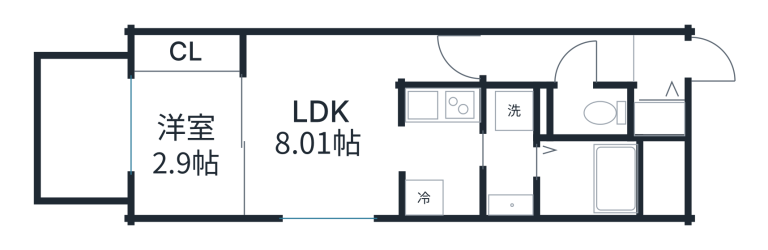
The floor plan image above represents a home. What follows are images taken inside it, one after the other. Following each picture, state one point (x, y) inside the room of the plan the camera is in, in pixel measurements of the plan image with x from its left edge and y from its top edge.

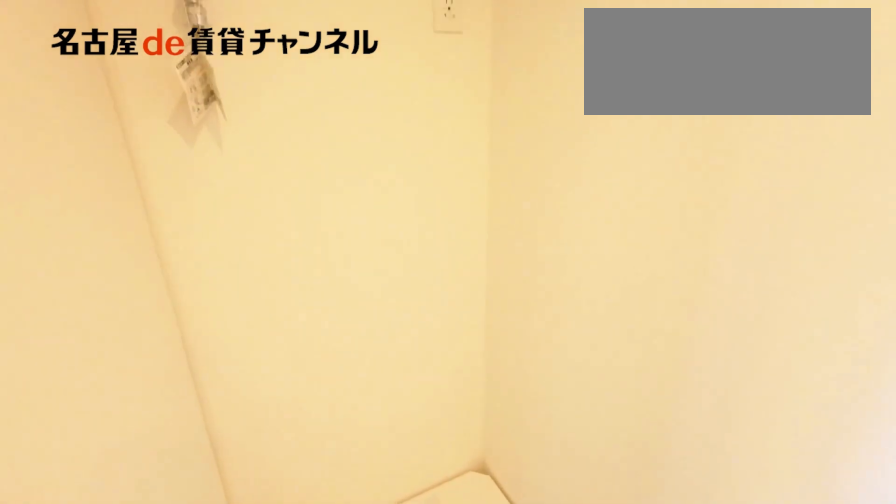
(508, 113)
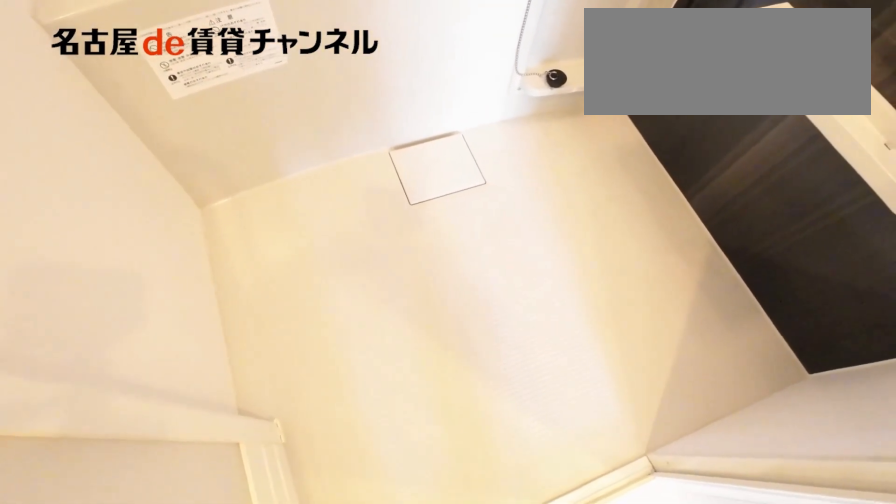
(590, 183)
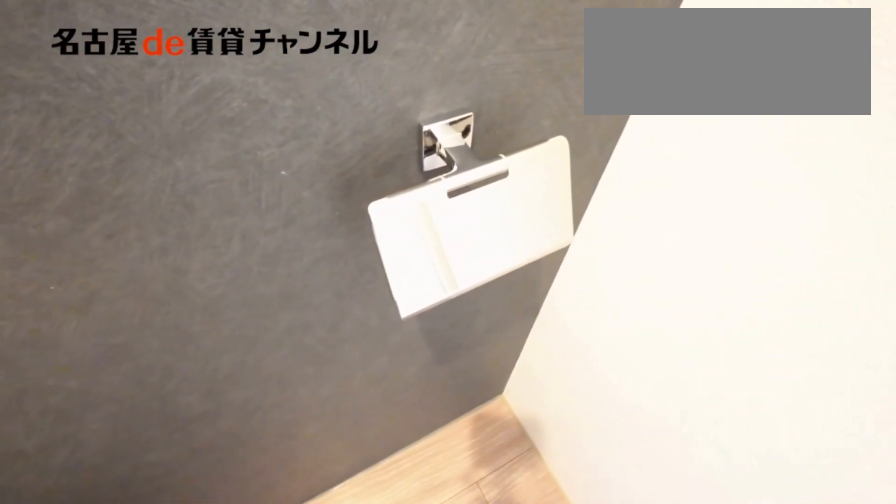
(585, 115)
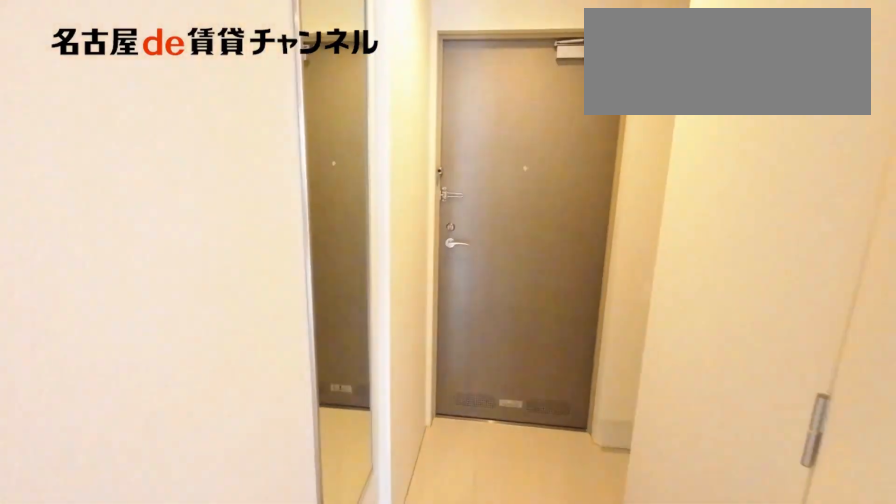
(661, 84)
